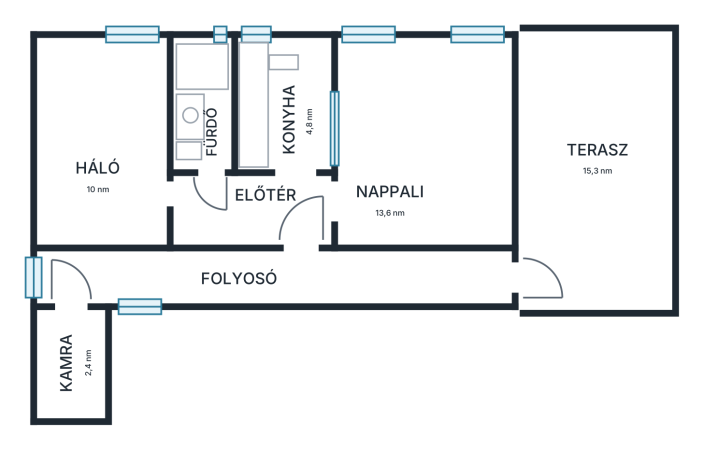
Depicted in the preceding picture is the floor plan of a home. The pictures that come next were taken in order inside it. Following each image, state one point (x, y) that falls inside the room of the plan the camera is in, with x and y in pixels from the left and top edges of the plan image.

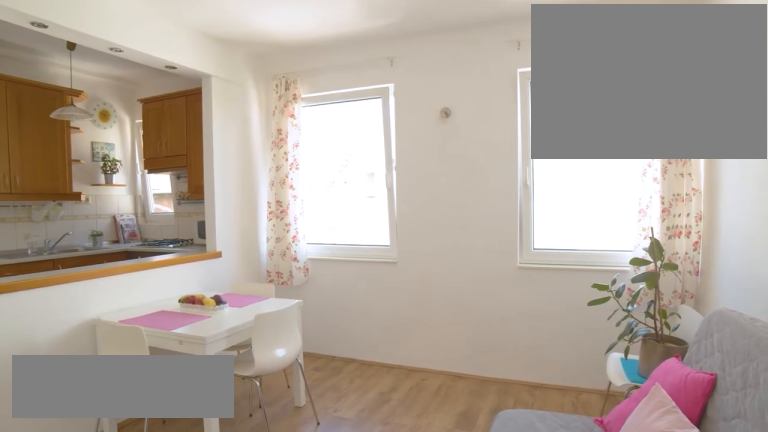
(421, 137)
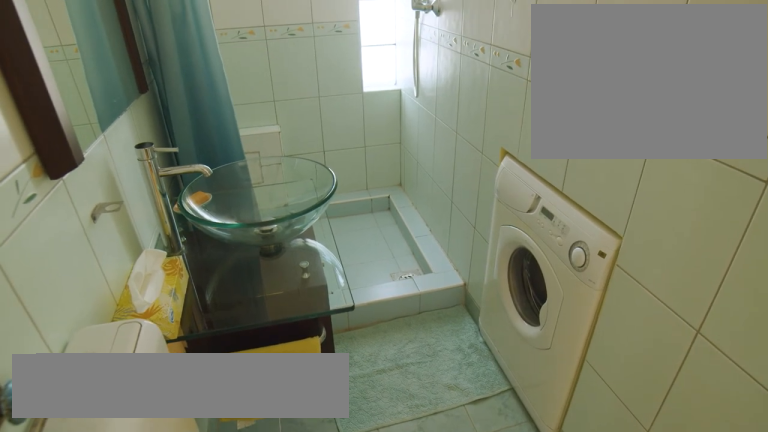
(200, 104)
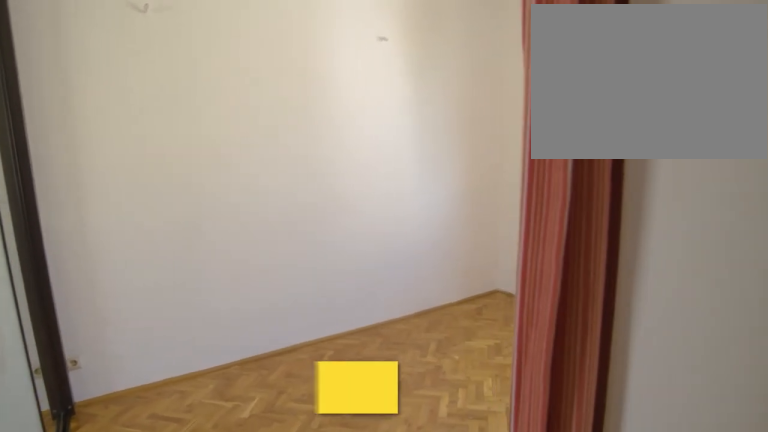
(99, 135)
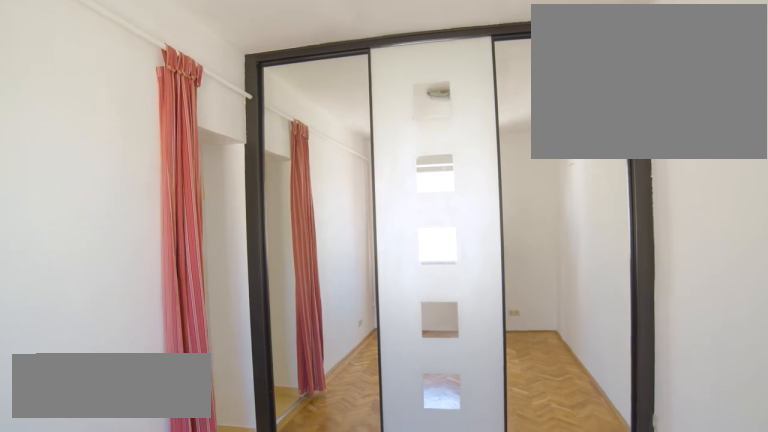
(100, 135)
